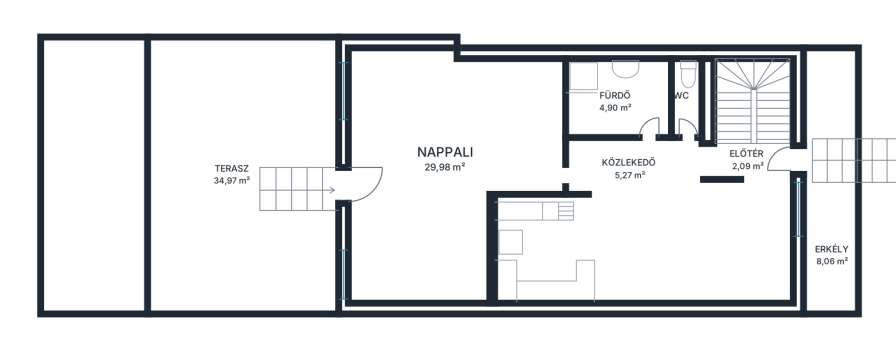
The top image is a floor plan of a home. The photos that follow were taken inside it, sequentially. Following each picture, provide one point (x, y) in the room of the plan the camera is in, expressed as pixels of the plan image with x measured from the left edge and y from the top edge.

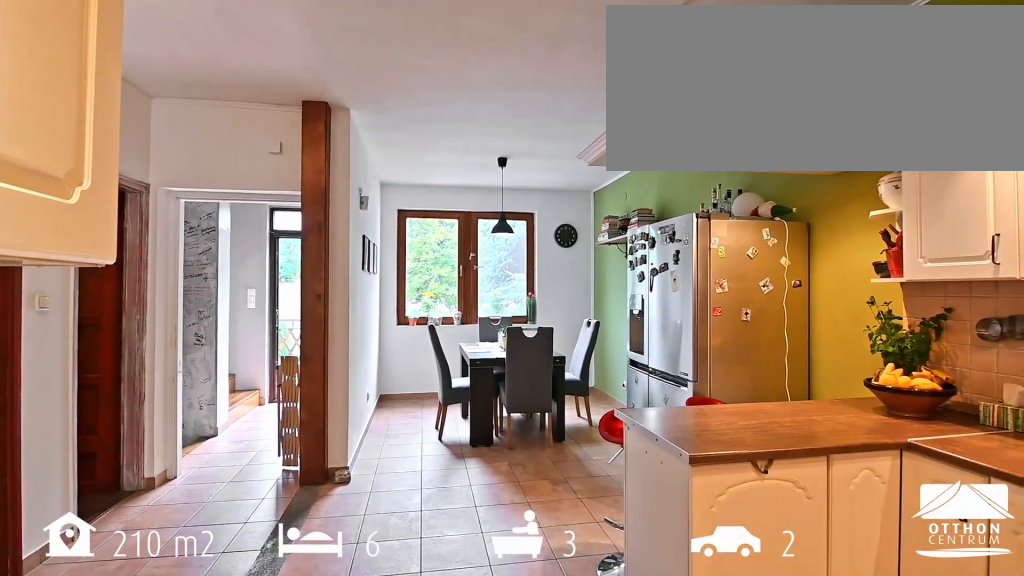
(659, 237)
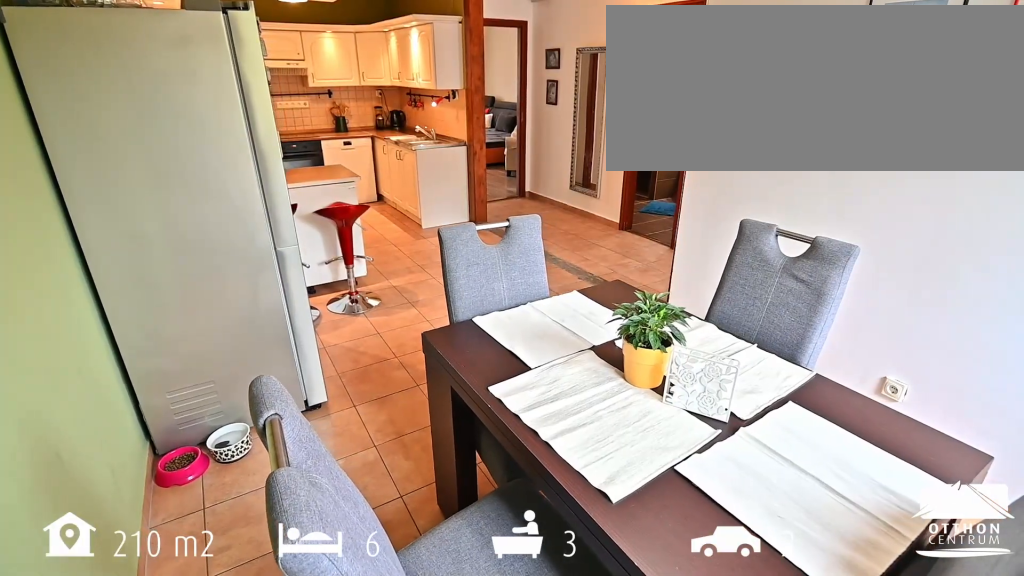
(659, 237)
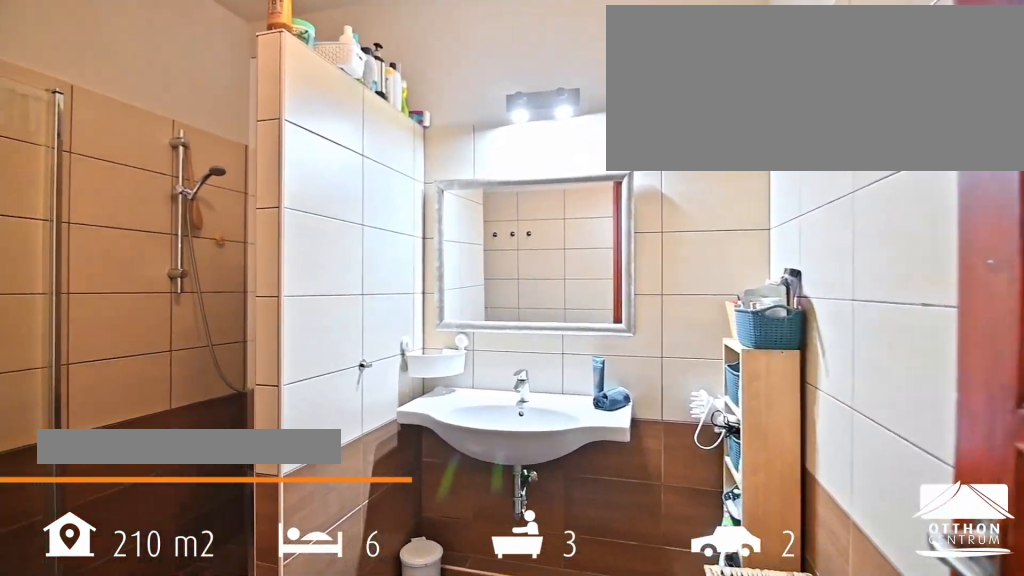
(614, 101)
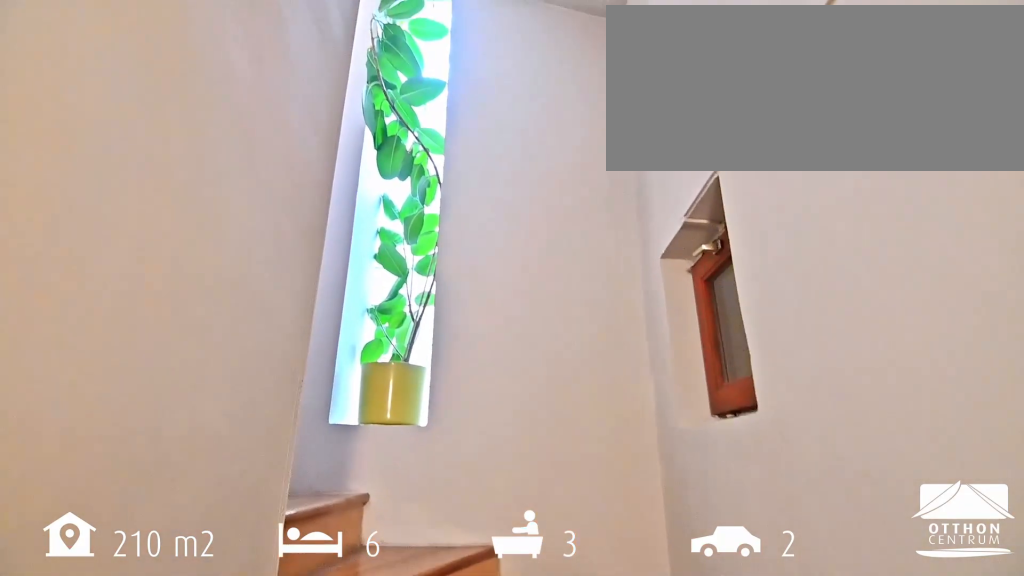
(752, 97)
